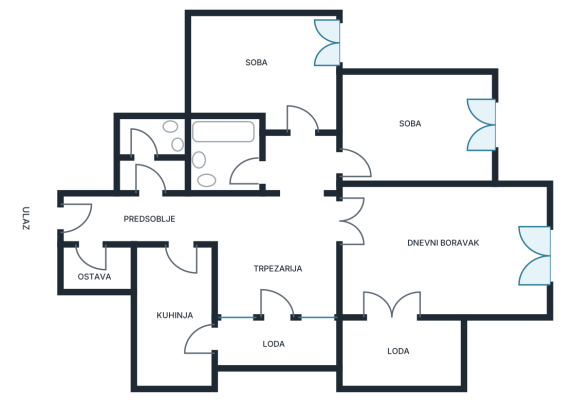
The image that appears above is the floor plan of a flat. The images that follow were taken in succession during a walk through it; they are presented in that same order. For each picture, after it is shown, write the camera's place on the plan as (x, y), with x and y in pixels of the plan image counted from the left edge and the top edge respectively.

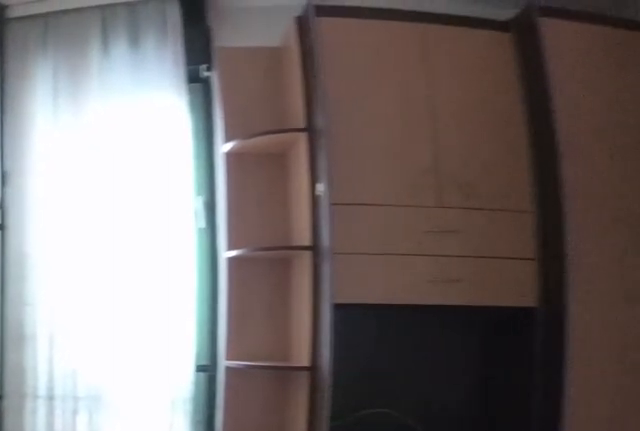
(206, 51)
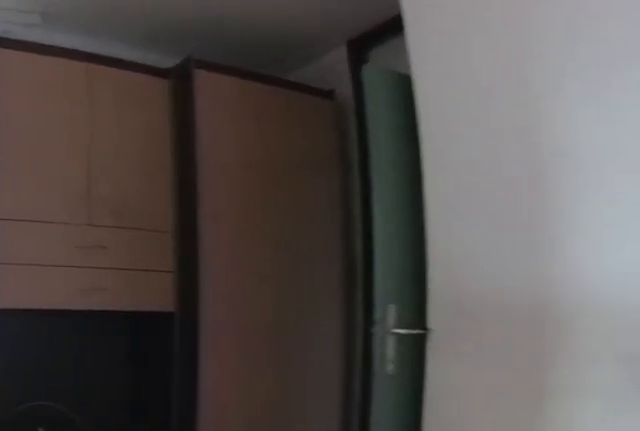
(203, 46)
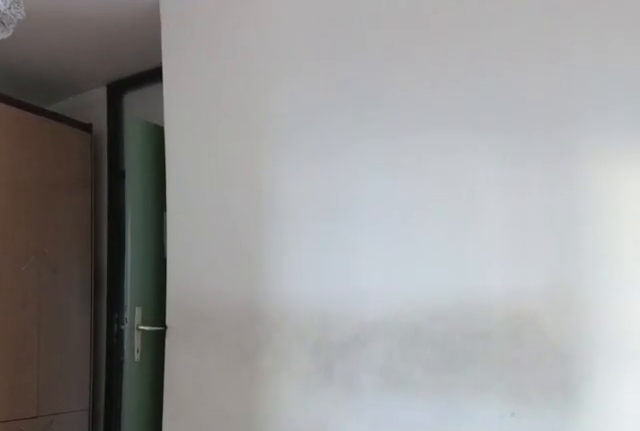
(204, 36)
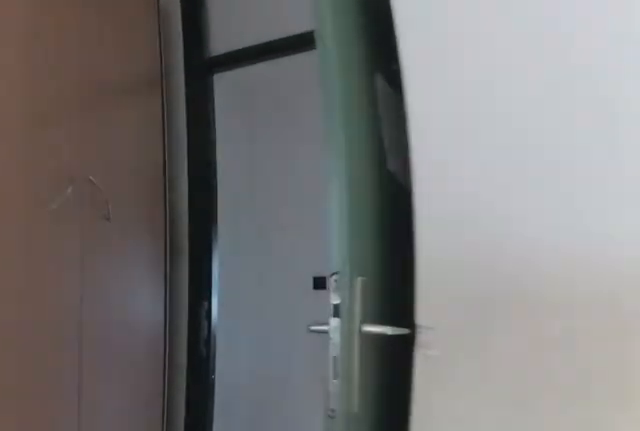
(262, 72)
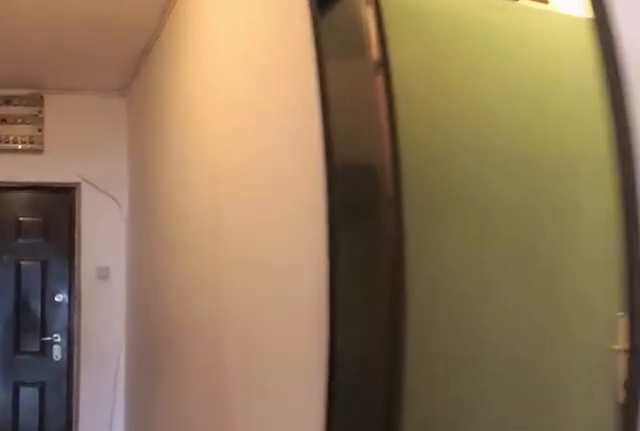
(206, 225)
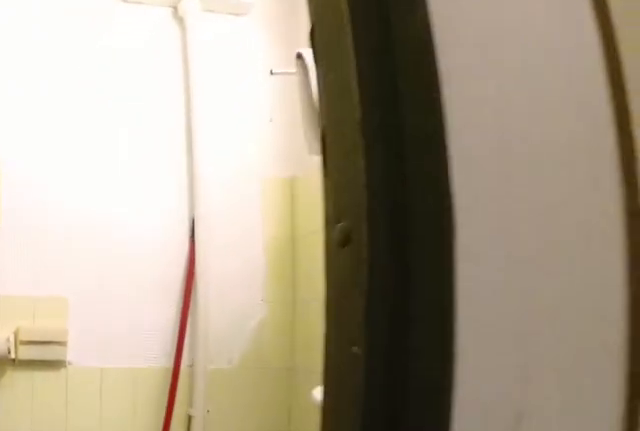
(150, 201)
